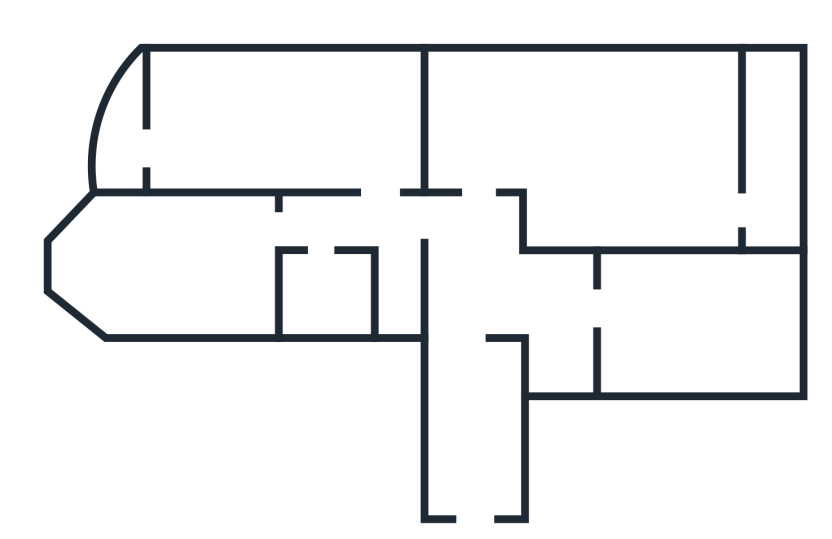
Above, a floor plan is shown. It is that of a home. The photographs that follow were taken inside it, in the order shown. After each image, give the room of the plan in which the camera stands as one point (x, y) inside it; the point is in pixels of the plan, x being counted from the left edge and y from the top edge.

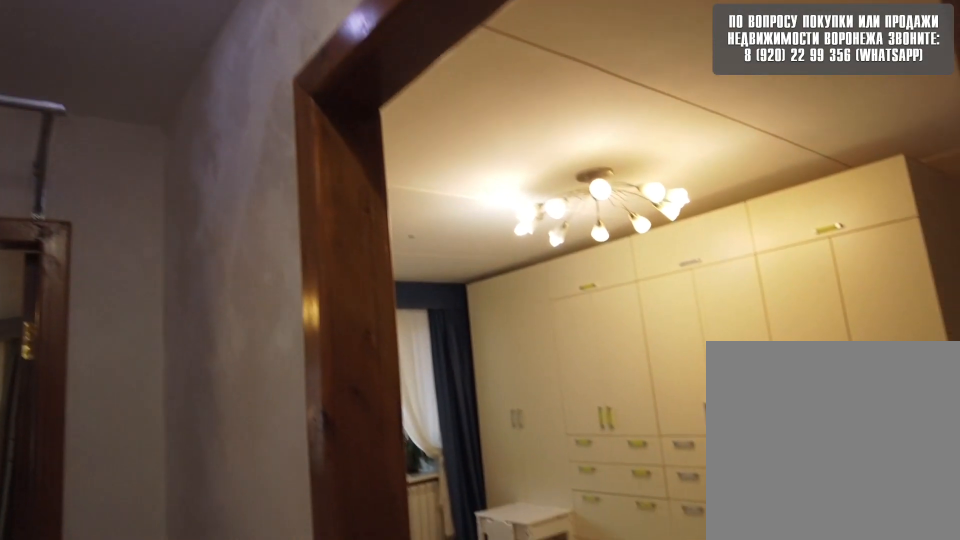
(378, 219)
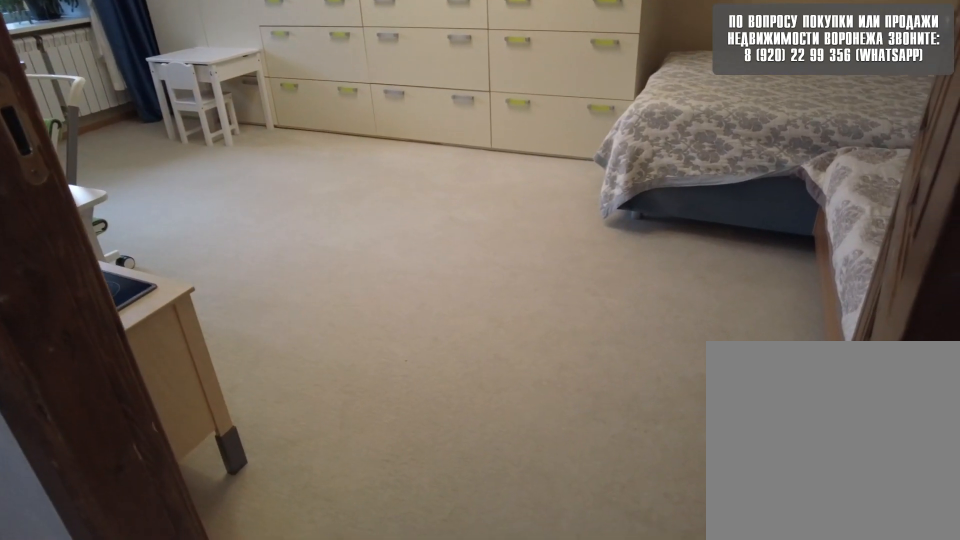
(378, 219)
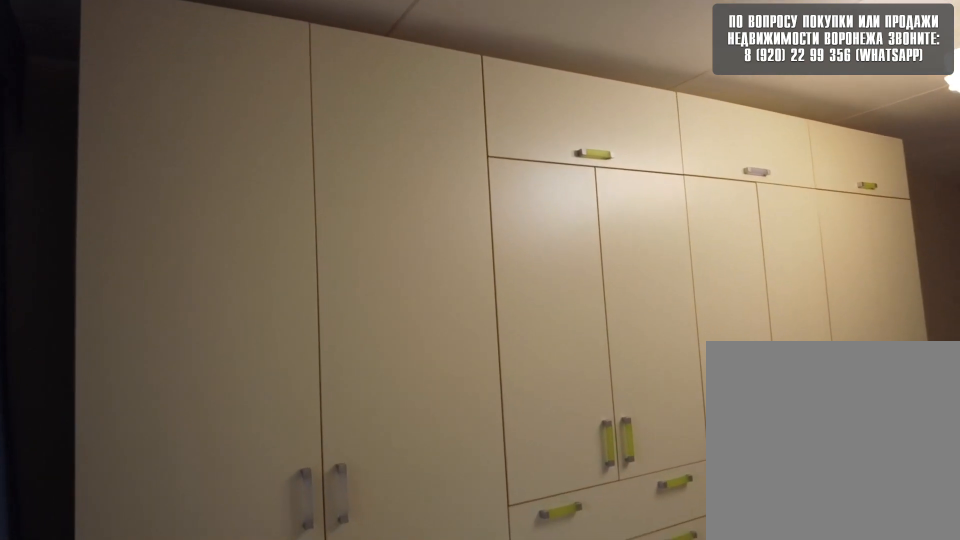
(342, 131)
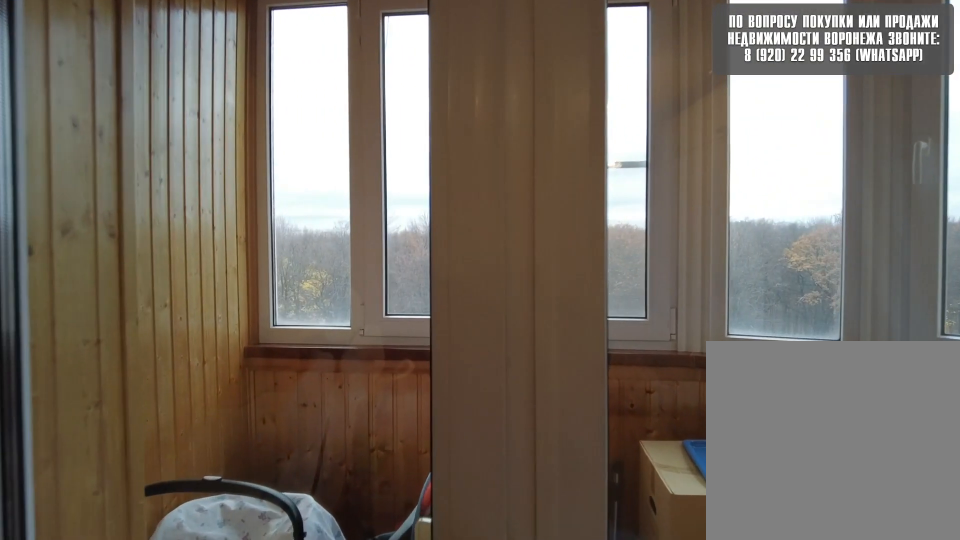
(202, 135)
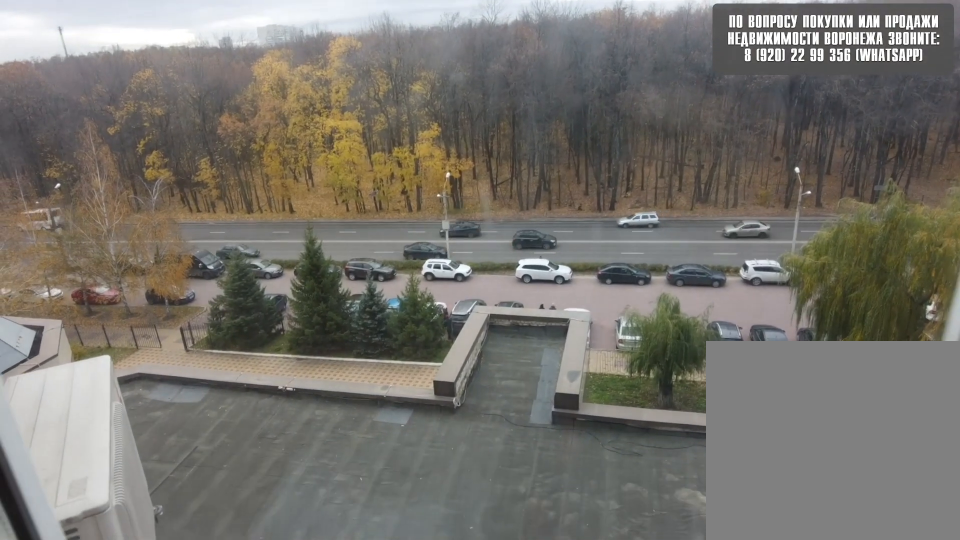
(129, 138)
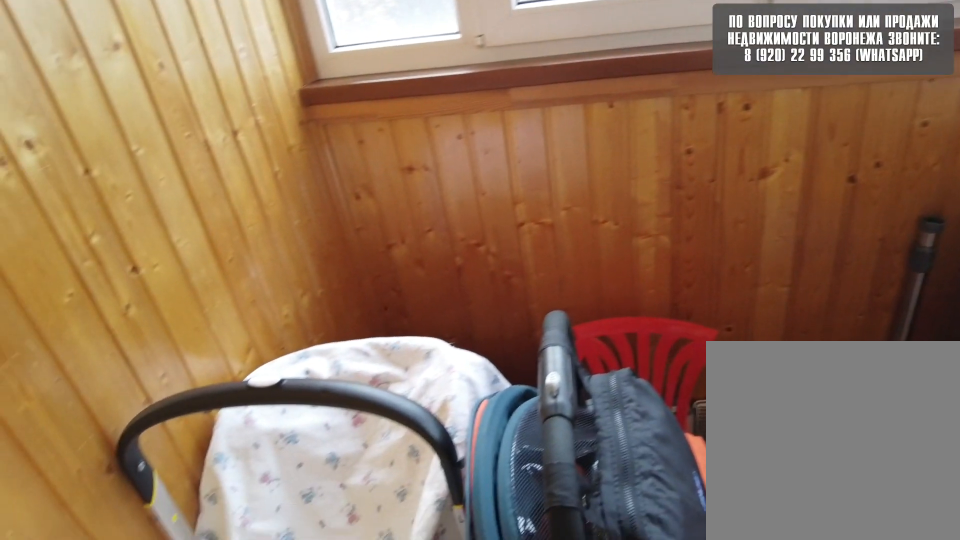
(129, 138)
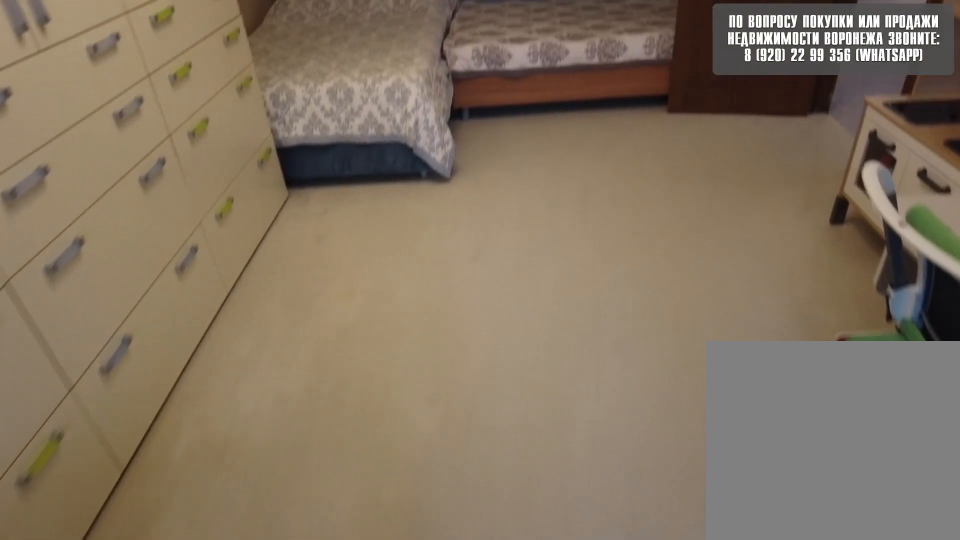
(193, 145)
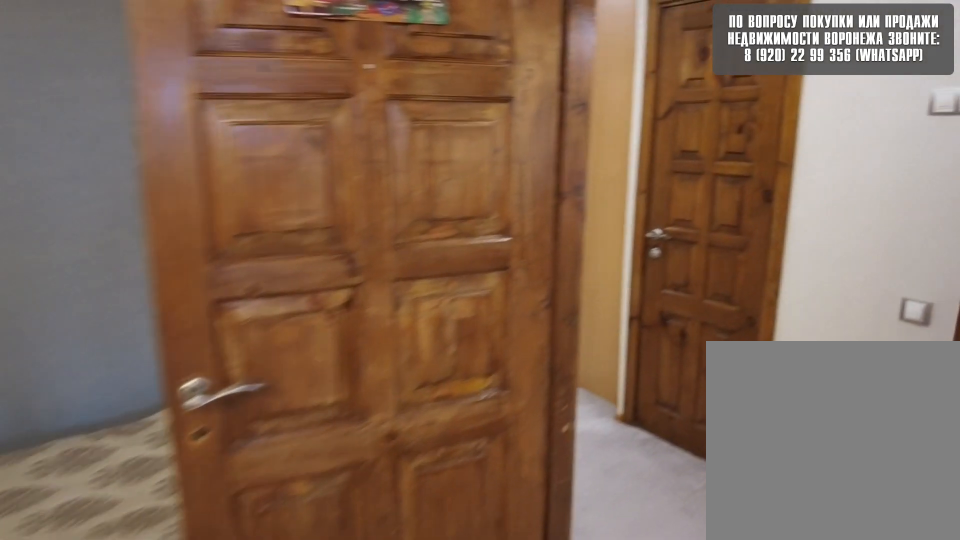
(316, 162)
